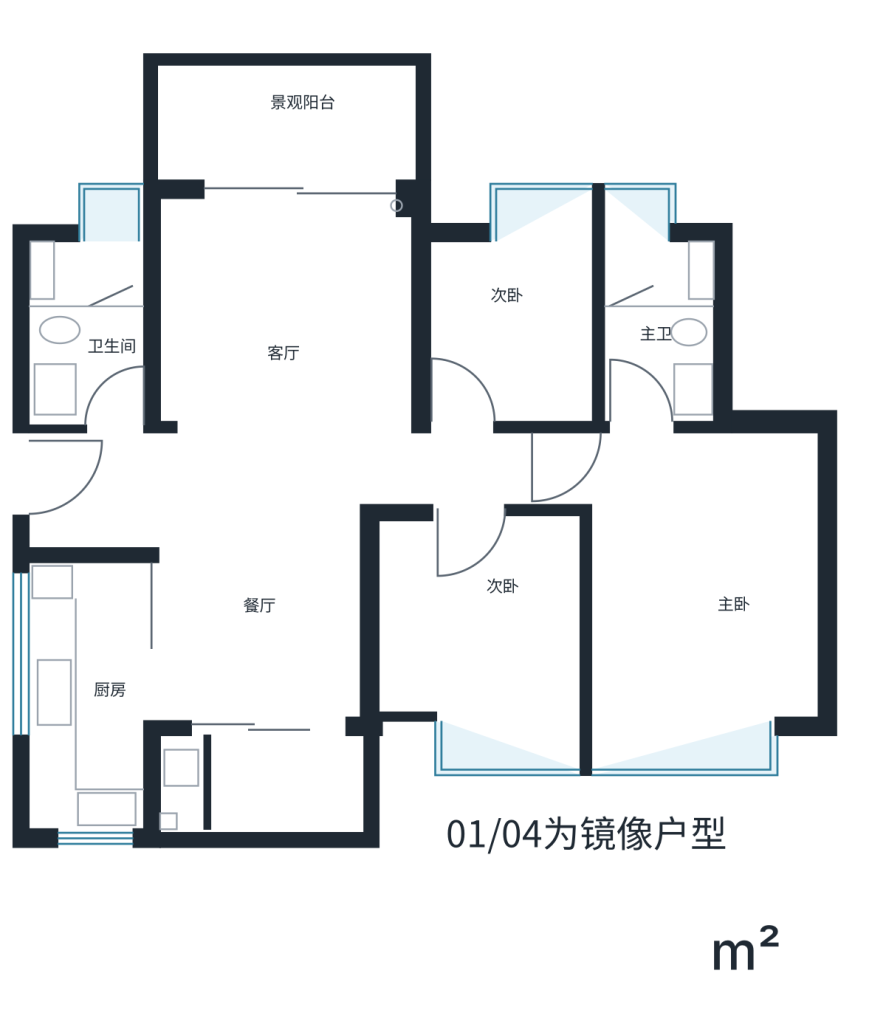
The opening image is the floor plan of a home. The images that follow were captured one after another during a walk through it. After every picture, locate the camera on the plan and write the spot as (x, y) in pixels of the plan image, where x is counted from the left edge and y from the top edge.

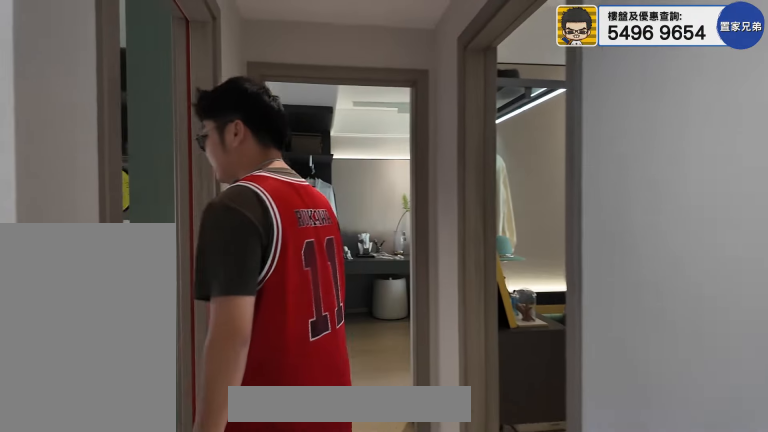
(449, 411)
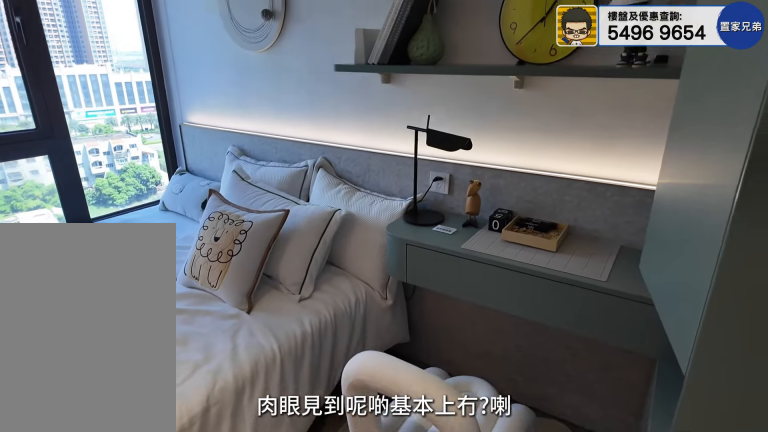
(465, 317)
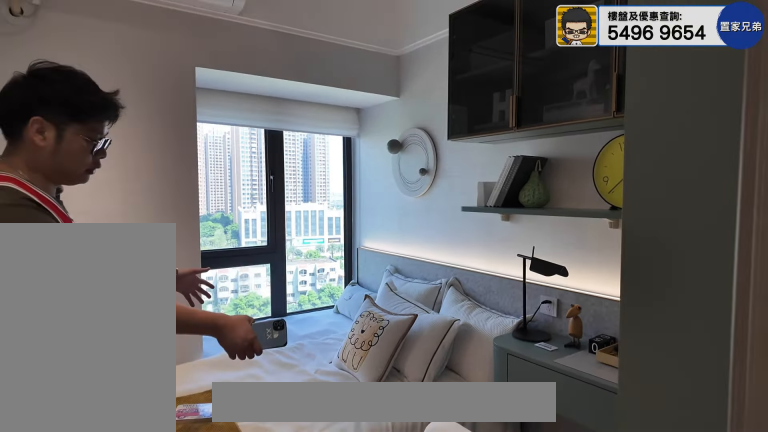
(458, 326)
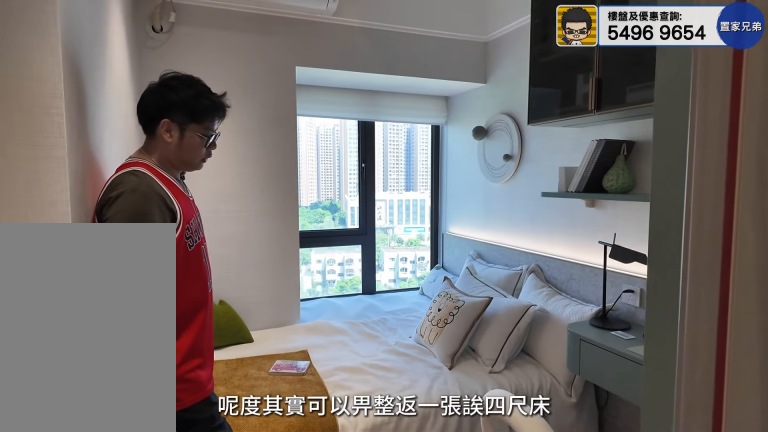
(474, 333)
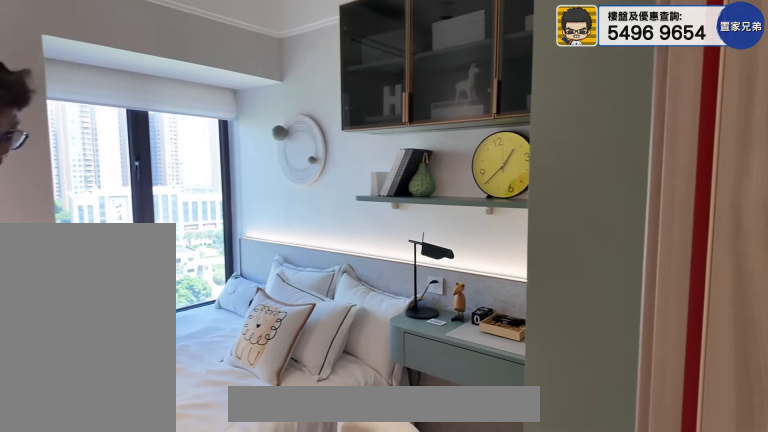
(483, 342)
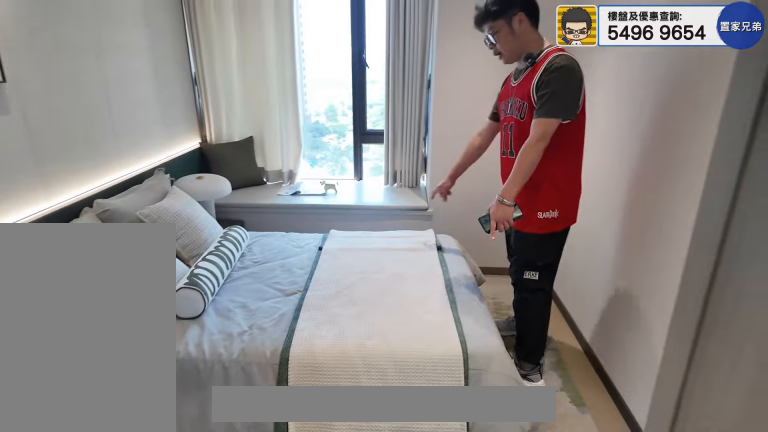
(466, 641)
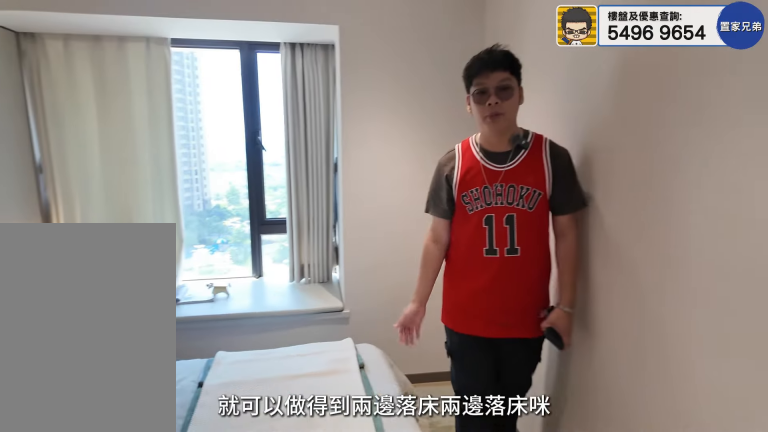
(469, 656)
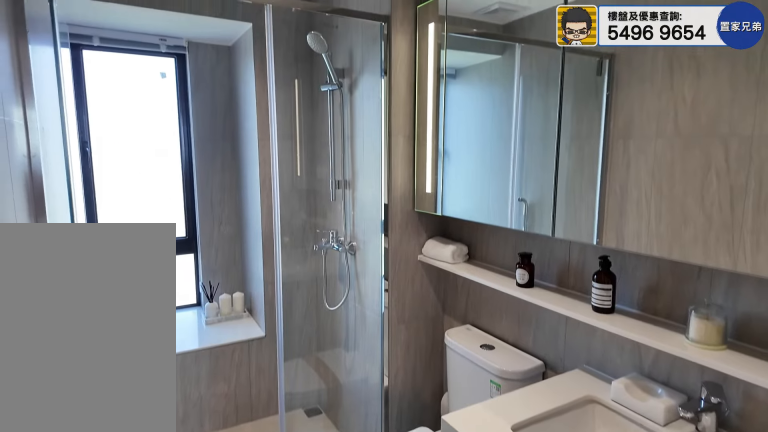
(658, 312)
